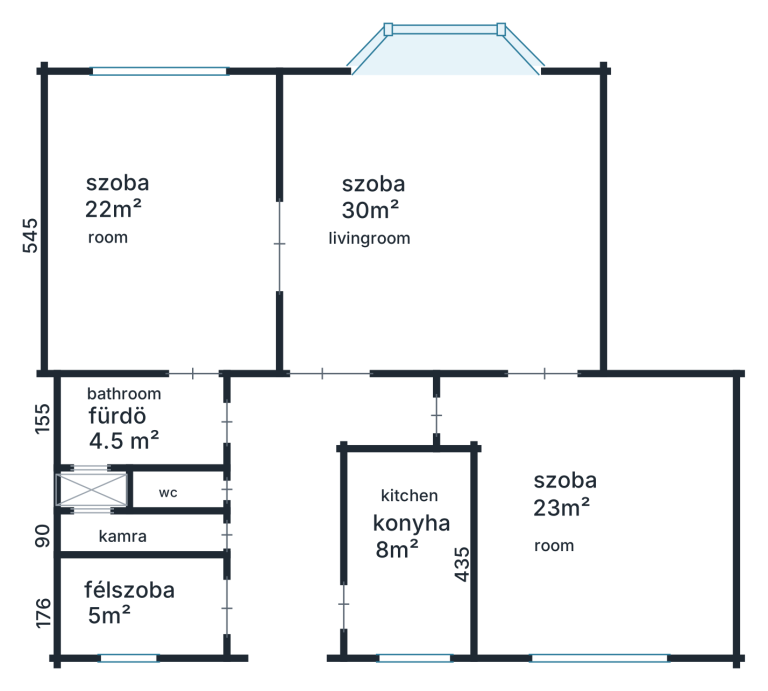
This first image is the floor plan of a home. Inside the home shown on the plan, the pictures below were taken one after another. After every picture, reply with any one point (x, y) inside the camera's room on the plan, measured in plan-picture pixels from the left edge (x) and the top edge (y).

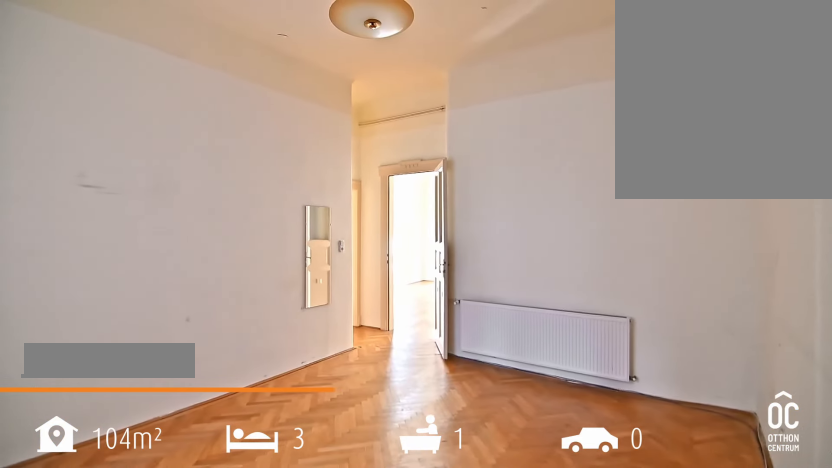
(604, 520)
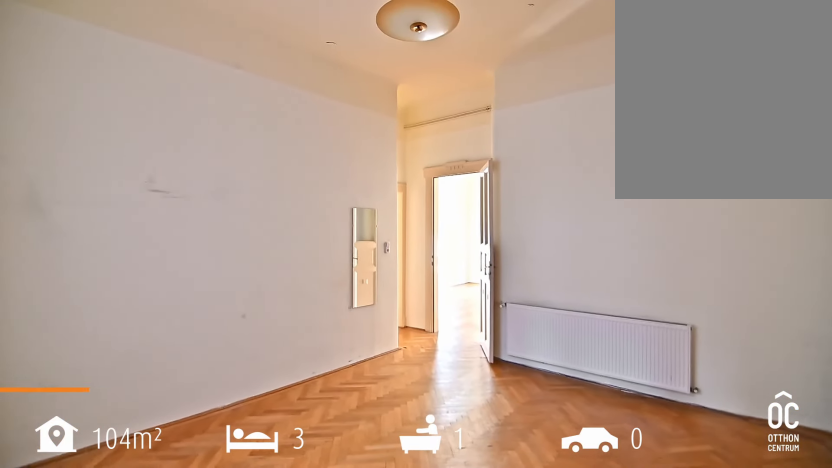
(604, 520)
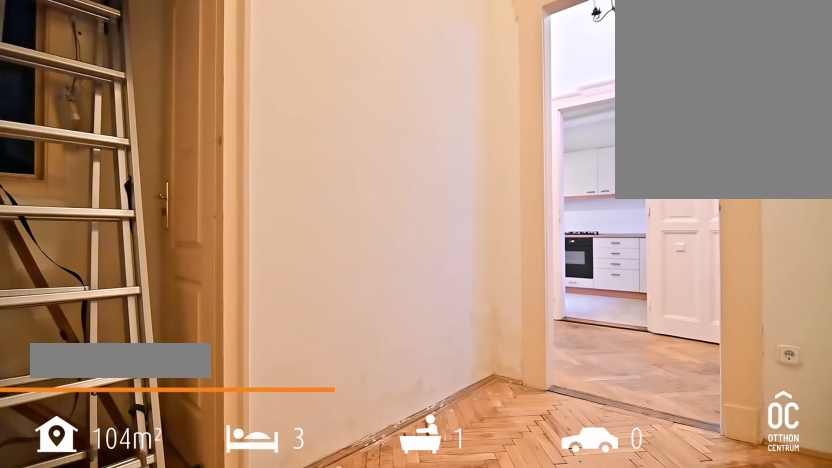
(141, 603)
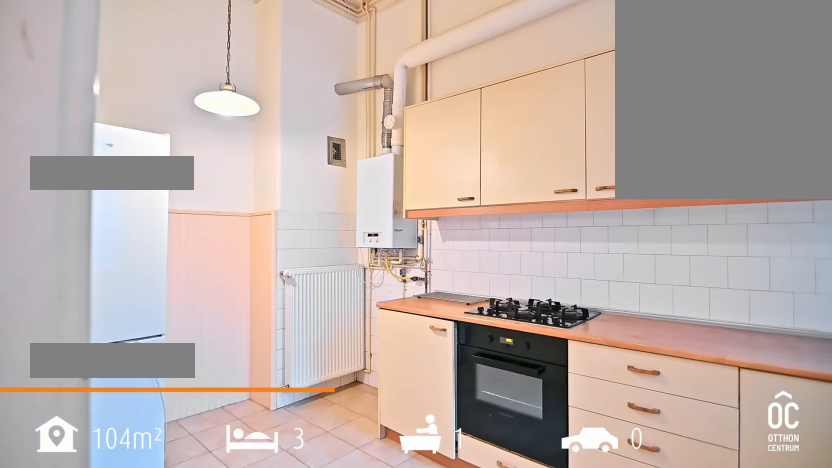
(408, 557)
